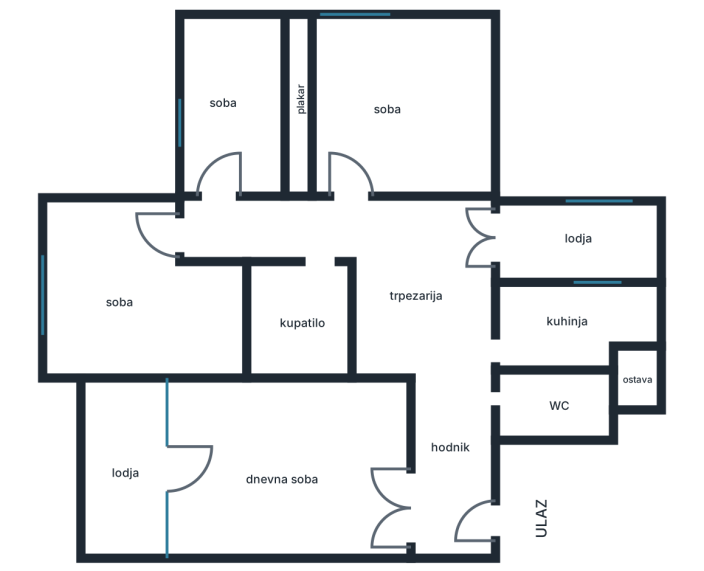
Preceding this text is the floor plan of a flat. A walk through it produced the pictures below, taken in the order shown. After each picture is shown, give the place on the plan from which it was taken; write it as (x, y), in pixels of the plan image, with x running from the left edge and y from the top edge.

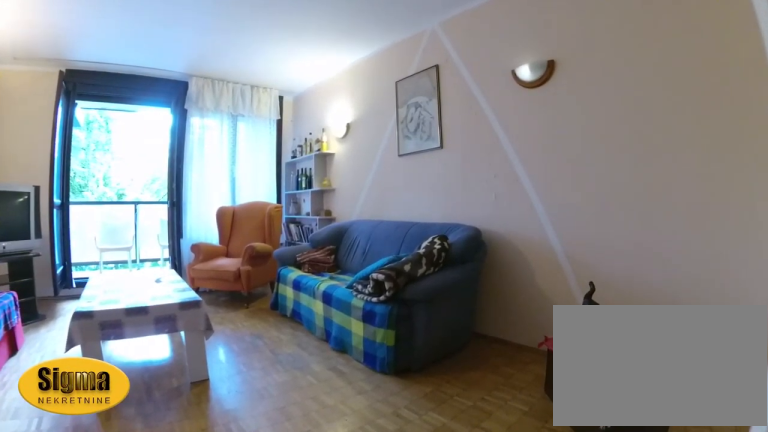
(410, 480)
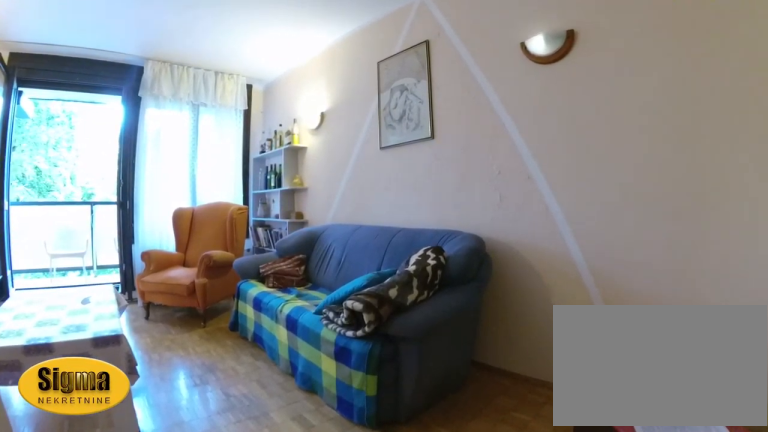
(396, 473)
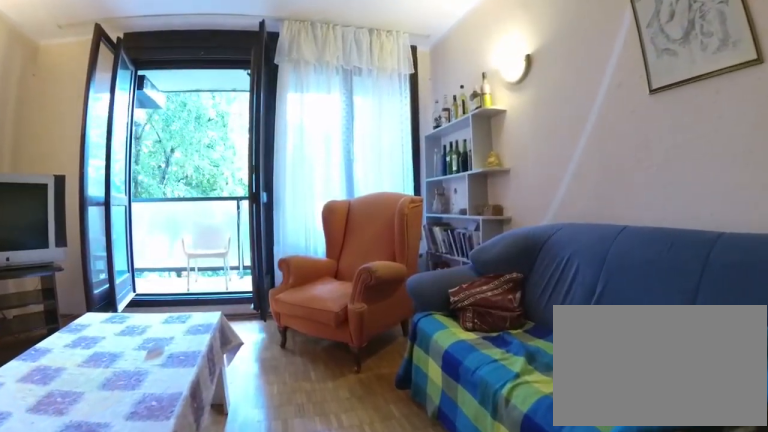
(346, 447)
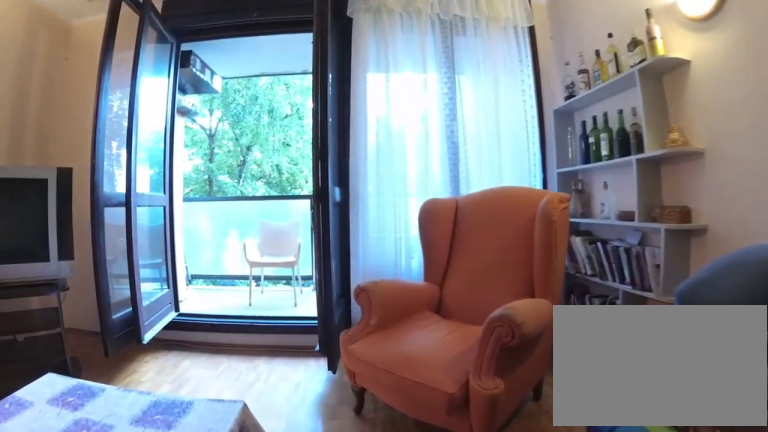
(302, 452)
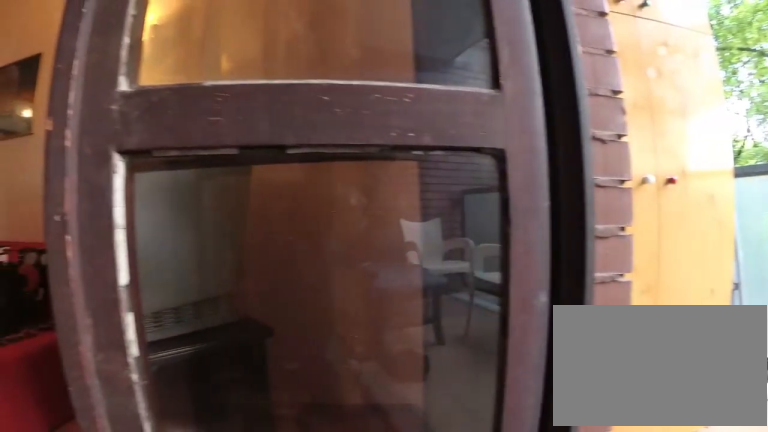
(174, 437)
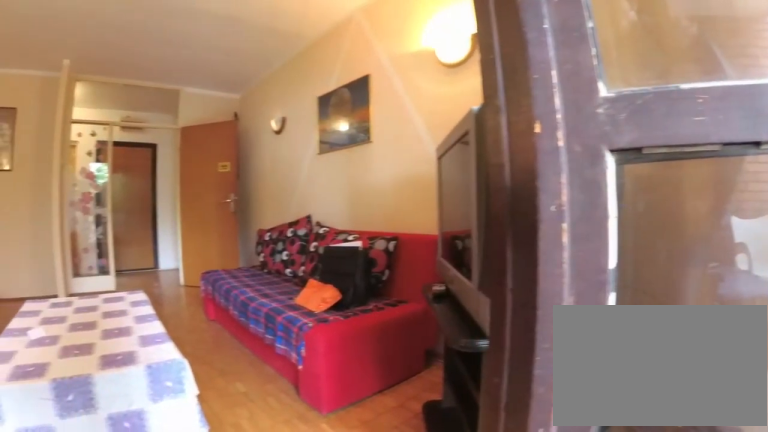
(158, 444)
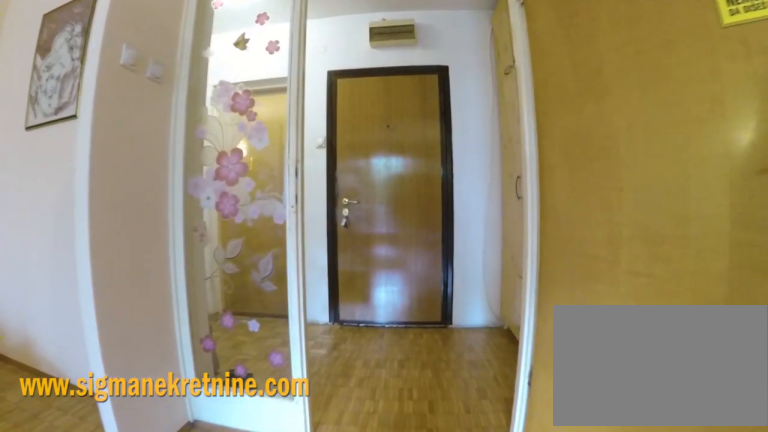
(312, 485)
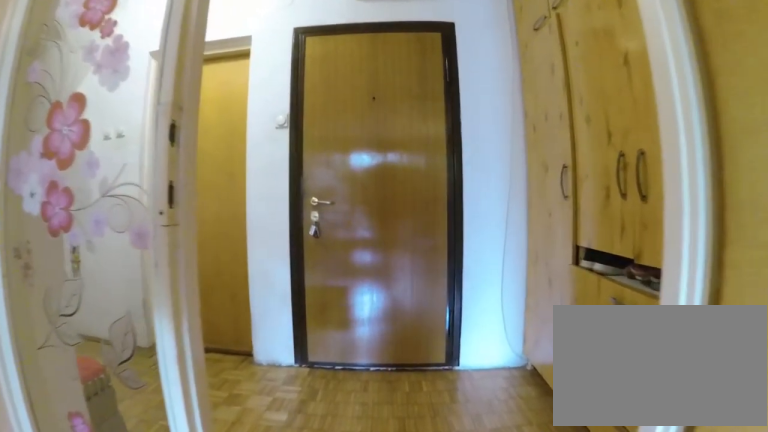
(349, 491)
